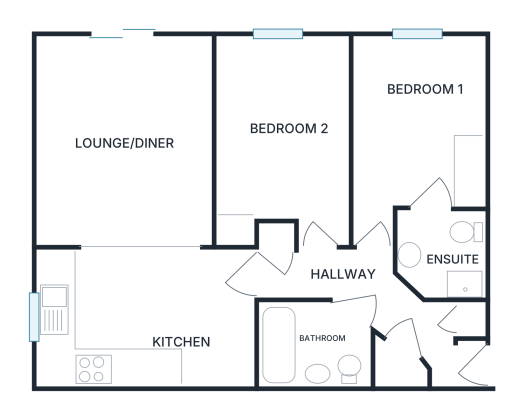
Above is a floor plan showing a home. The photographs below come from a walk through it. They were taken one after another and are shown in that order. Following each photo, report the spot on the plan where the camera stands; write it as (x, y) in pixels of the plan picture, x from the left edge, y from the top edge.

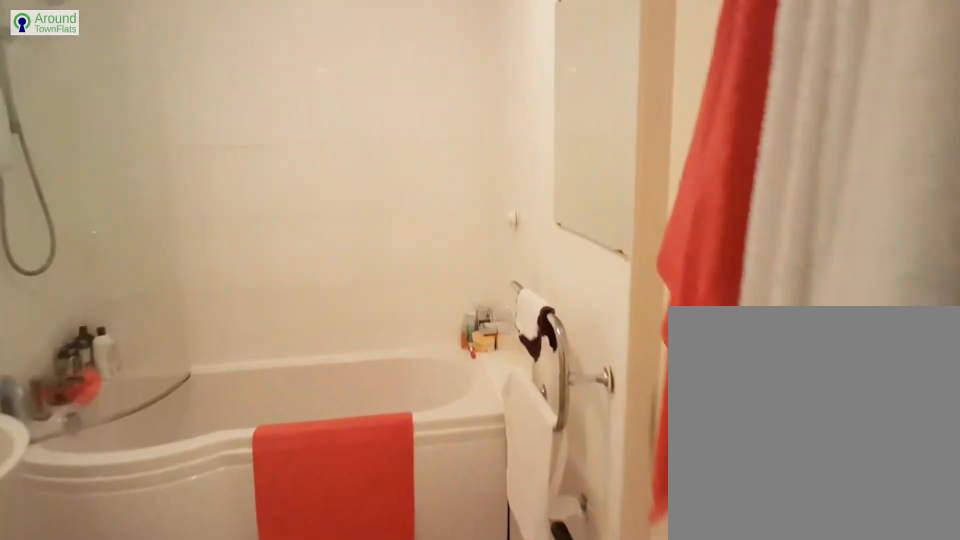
(369, 311)
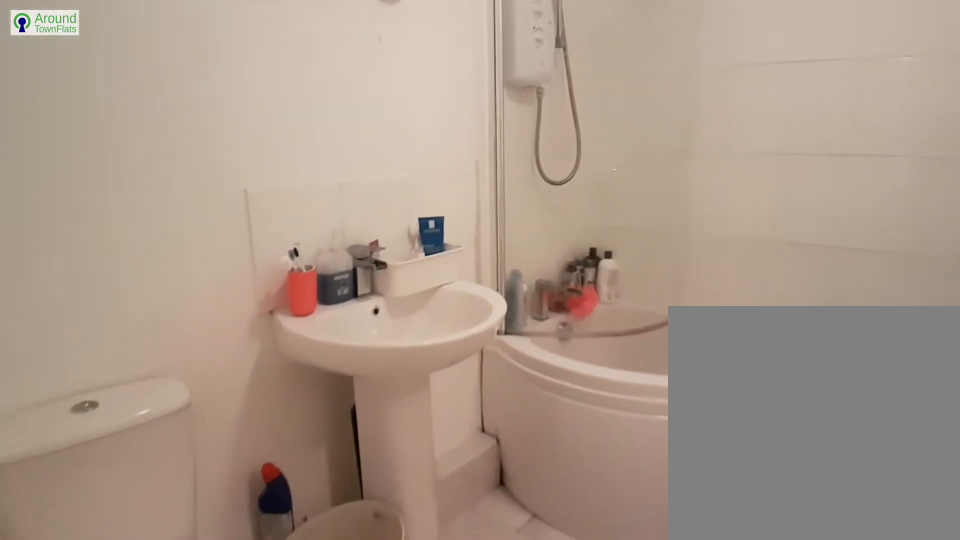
(351, 315)
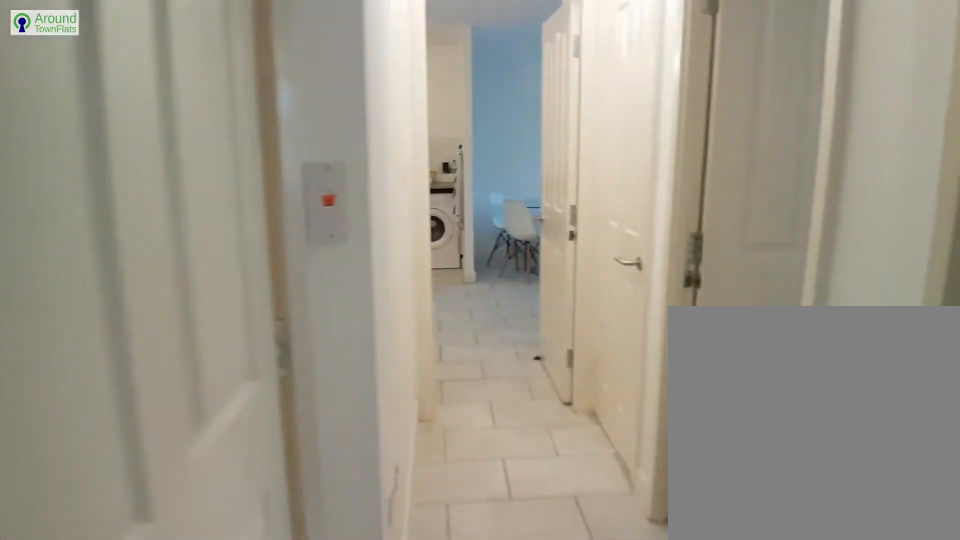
(376, 282)
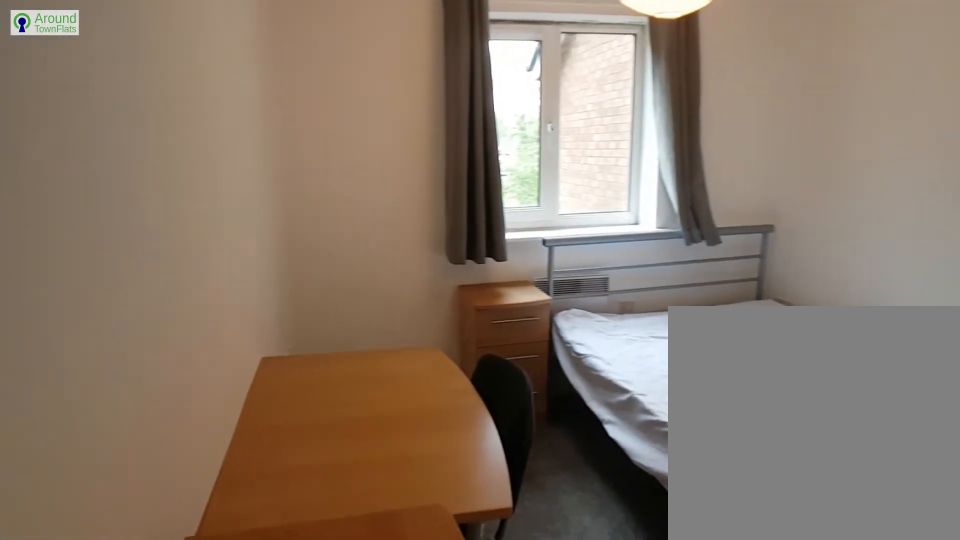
(369, 202)
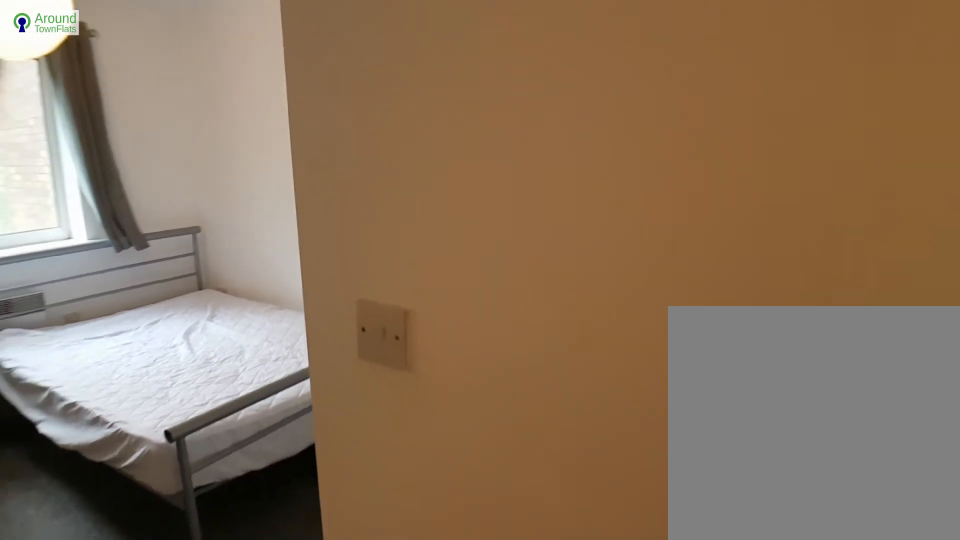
(370, 228)
